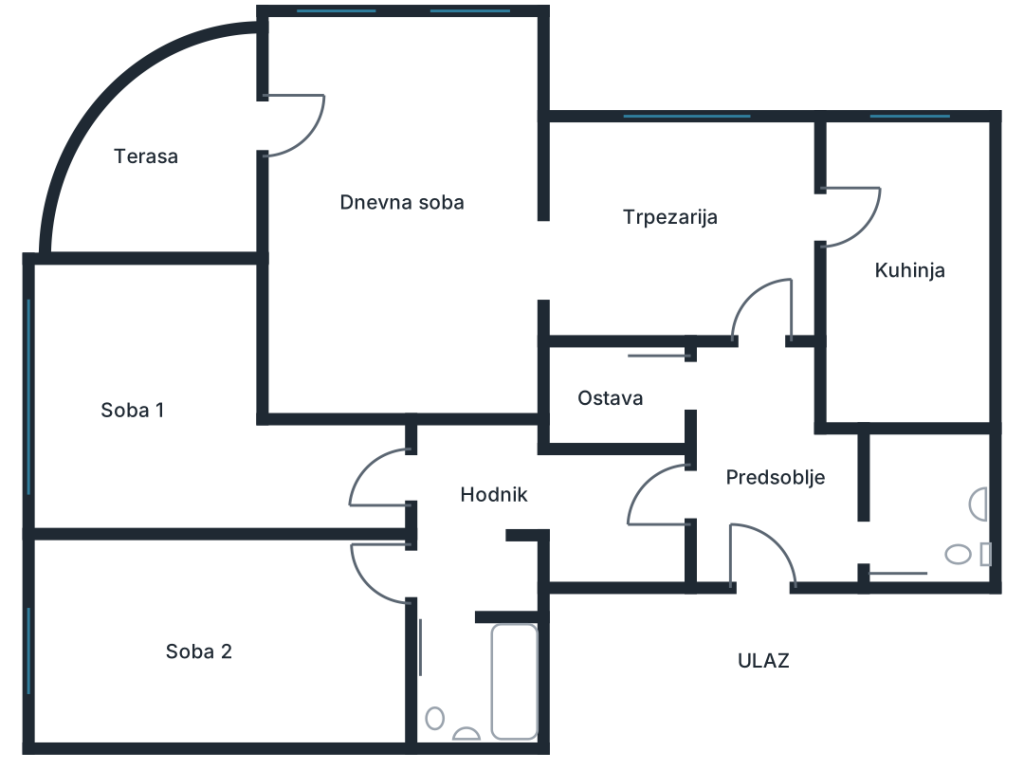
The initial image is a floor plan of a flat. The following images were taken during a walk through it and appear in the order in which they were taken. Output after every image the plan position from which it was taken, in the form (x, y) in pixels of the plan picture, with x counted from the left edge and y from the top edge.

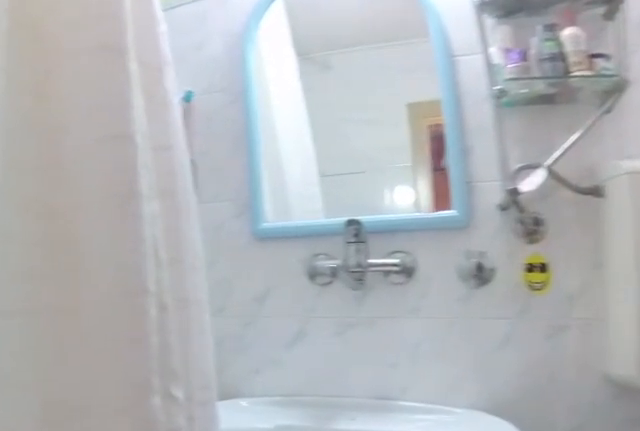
(451, 636)
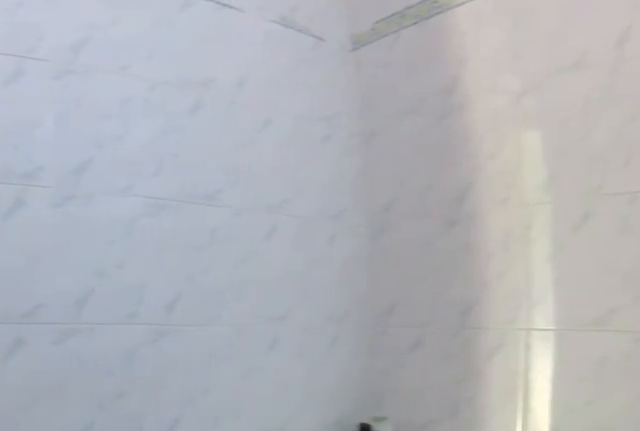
(473, 708)
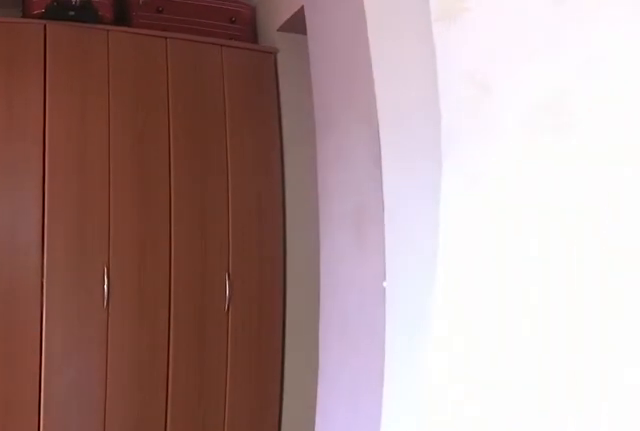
(475, 619)
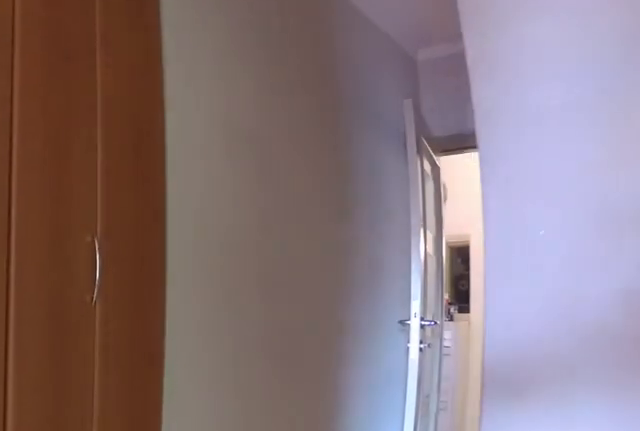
(470, 538)
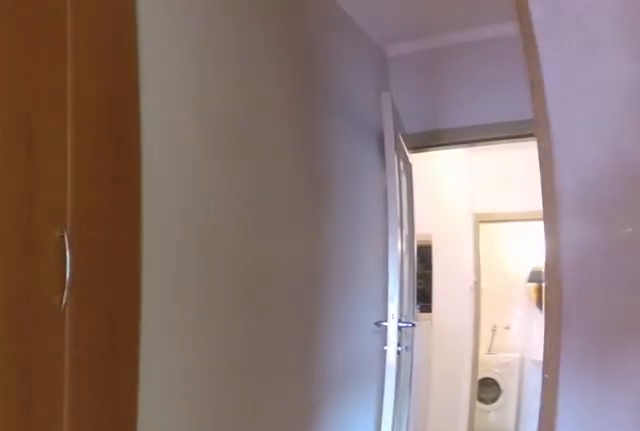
(468, 526)
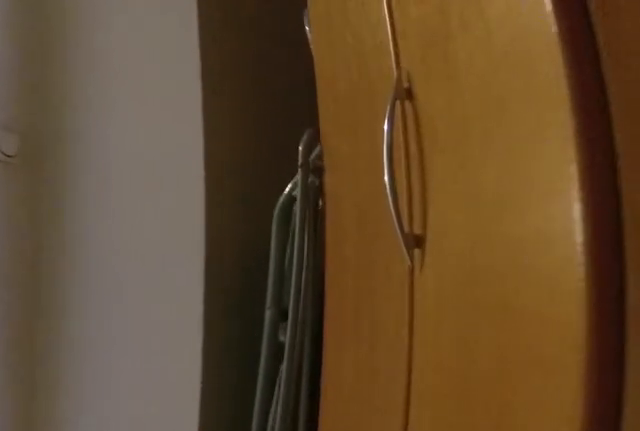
(587, 483)
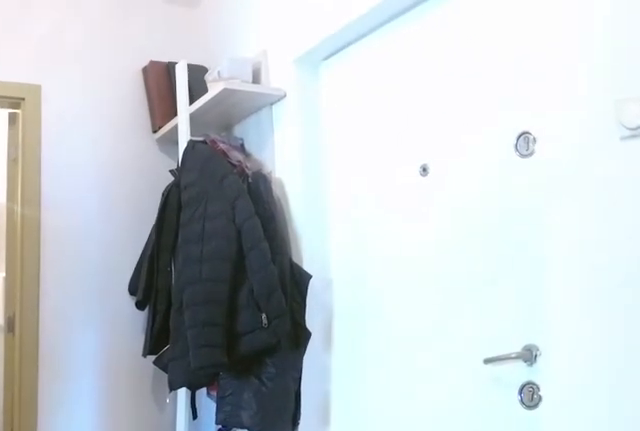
(676, 491)
